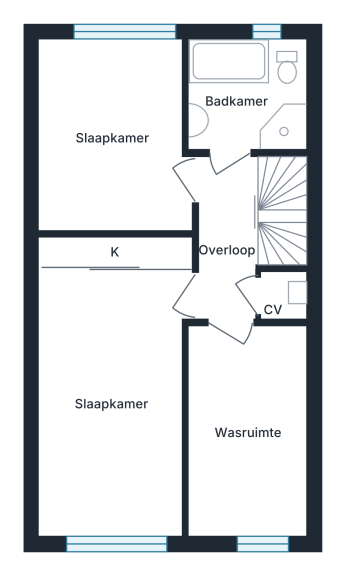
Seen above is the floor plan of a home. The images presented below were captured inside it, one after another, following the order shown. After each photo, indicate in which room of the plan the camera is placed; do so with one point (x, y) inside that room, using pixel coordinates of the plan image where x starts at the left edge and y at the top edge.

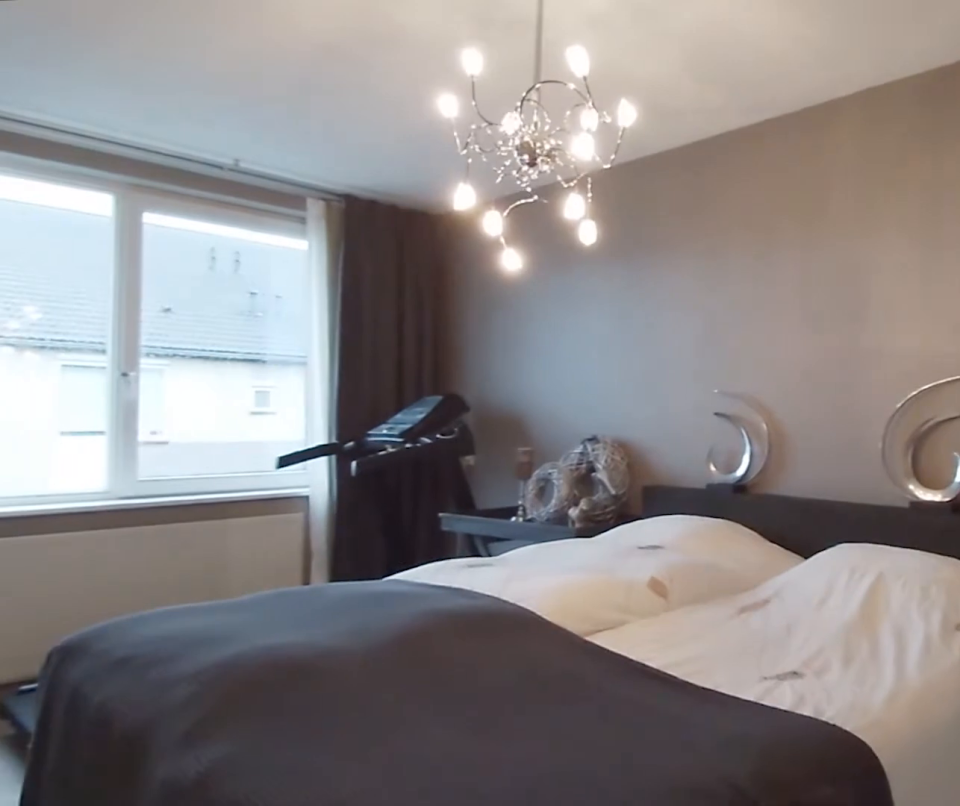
(112, 405)
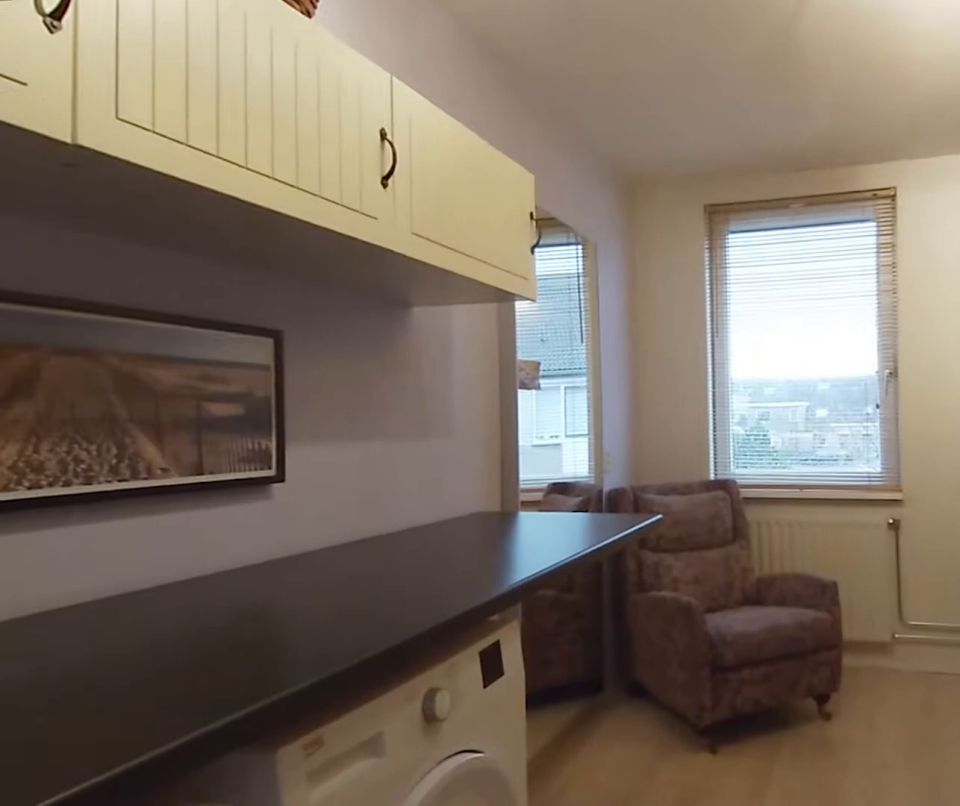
(245, 436)
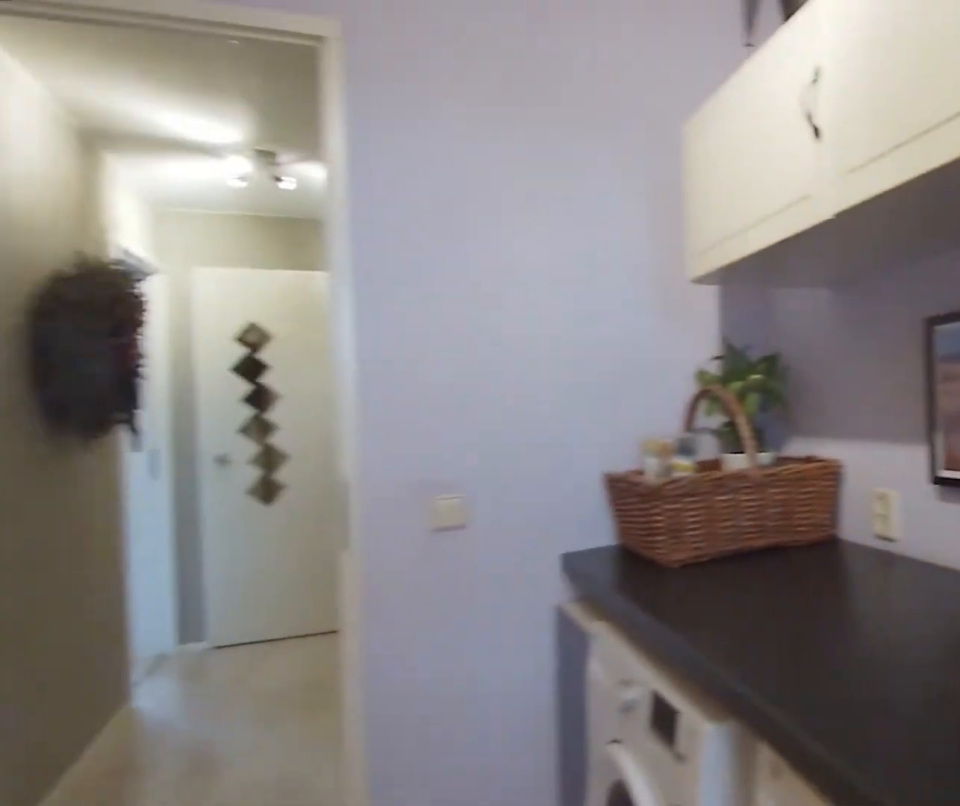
(245, 436)
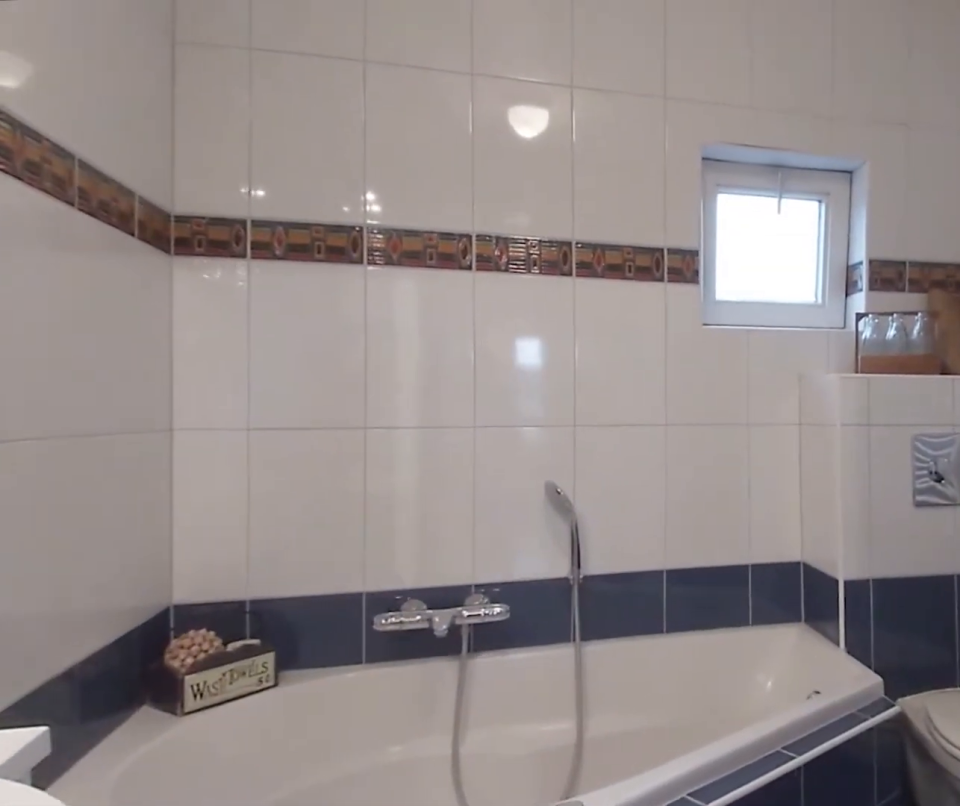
(248, 94)
